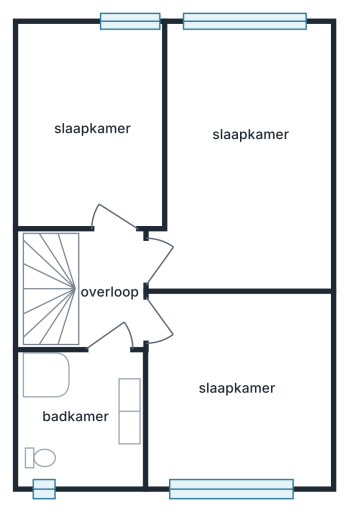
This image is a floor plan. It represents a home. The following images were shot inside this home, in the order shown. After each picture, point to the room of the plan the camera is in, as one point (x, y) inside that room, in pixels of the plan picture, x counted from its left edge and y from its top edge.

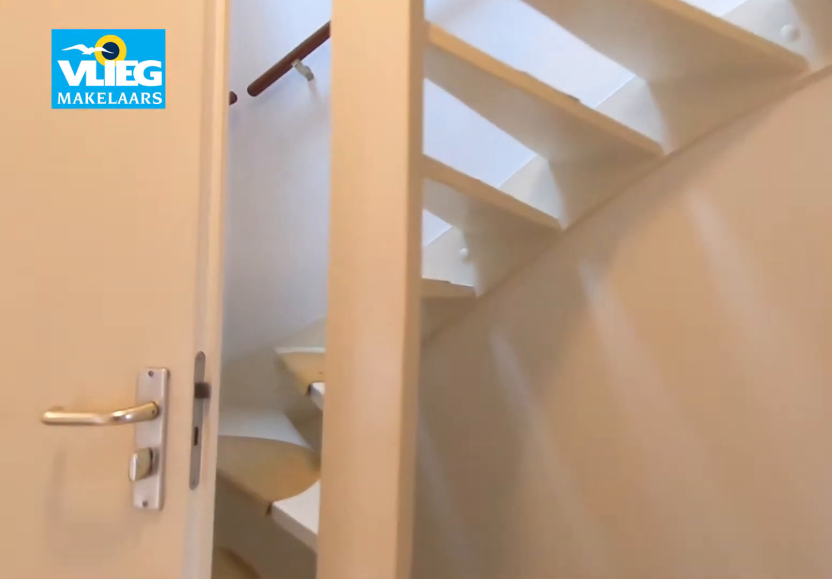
(109, 294)
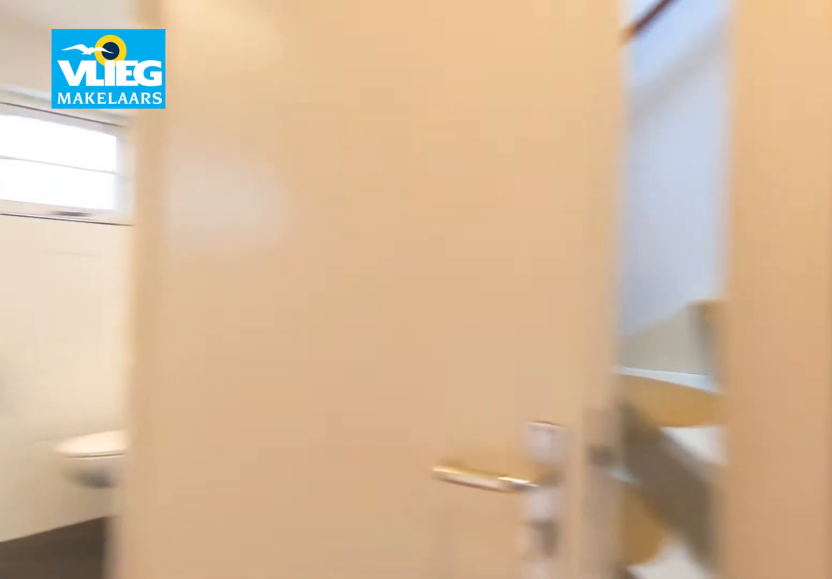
(109, 294)
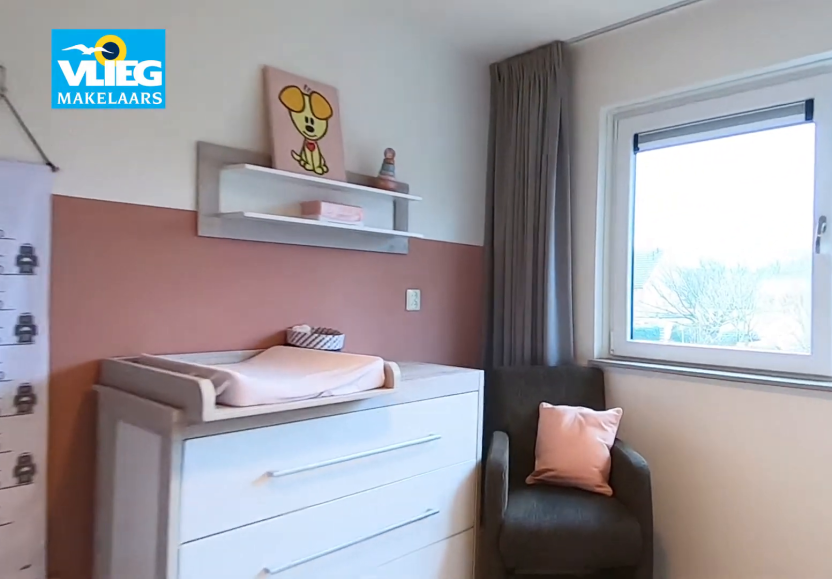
(236, 387)
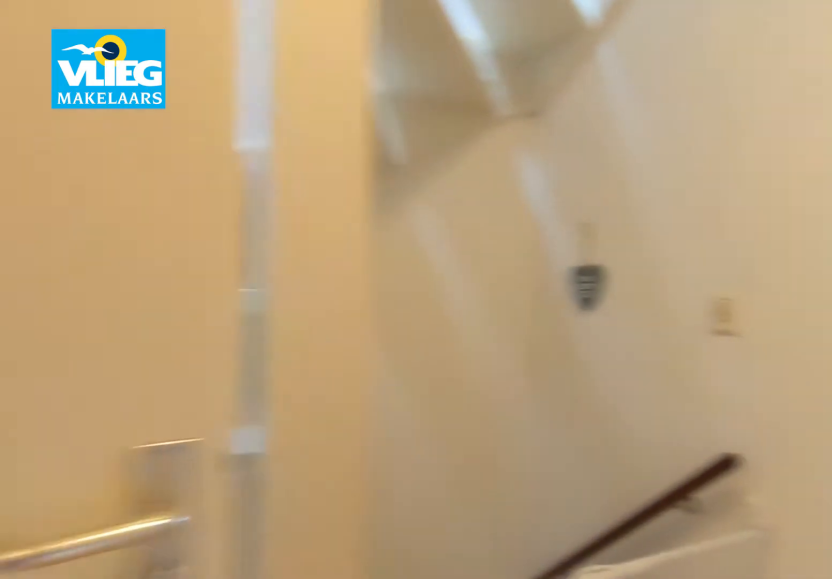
(109, 294)
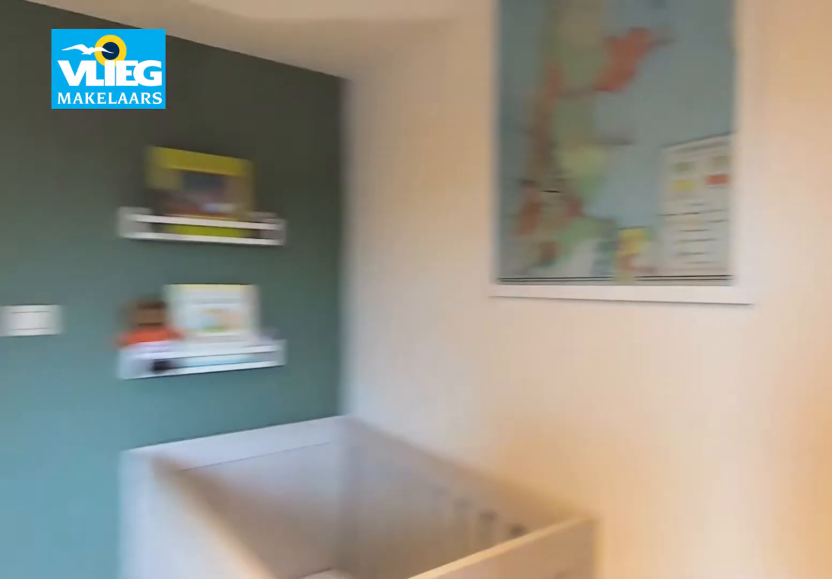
(84, 112)
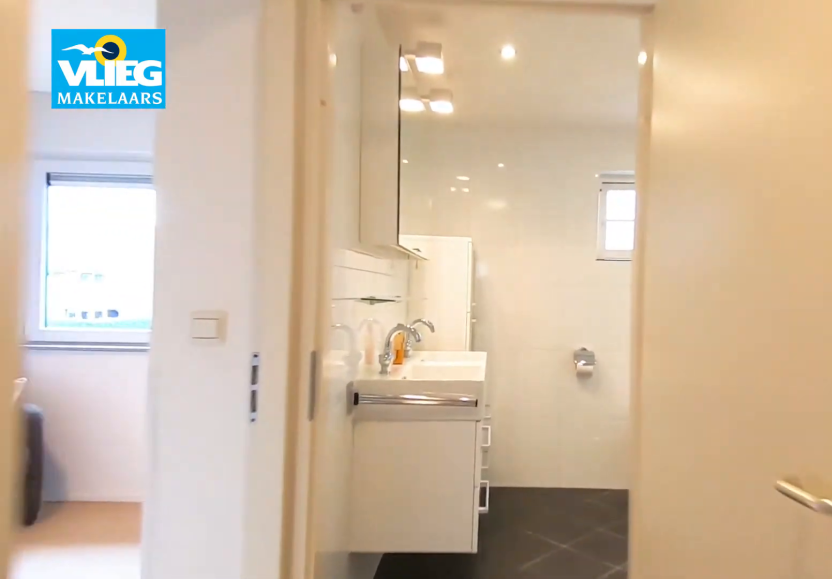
(109, 294)
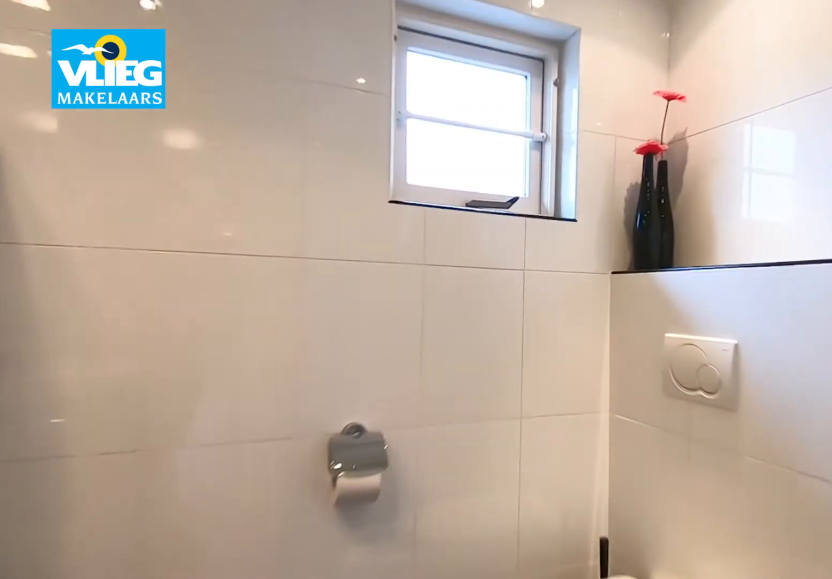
(83, 415)
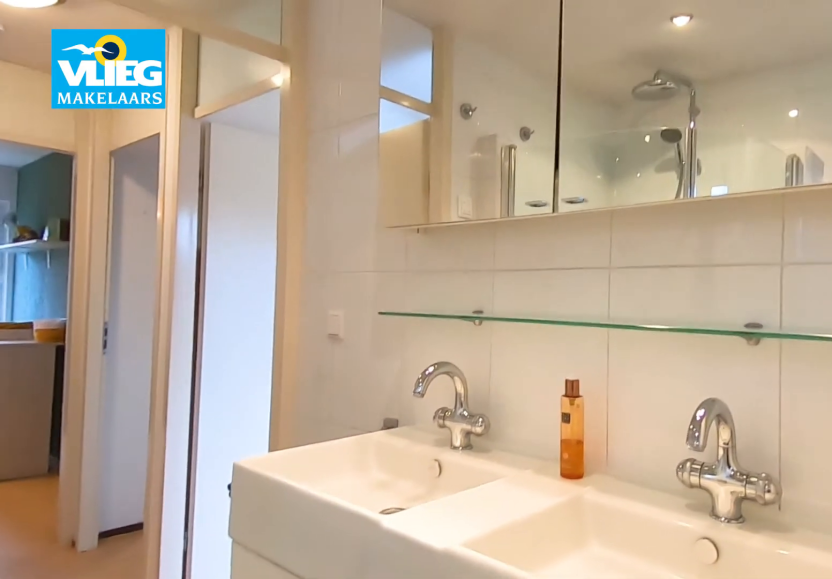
(83, 415)
